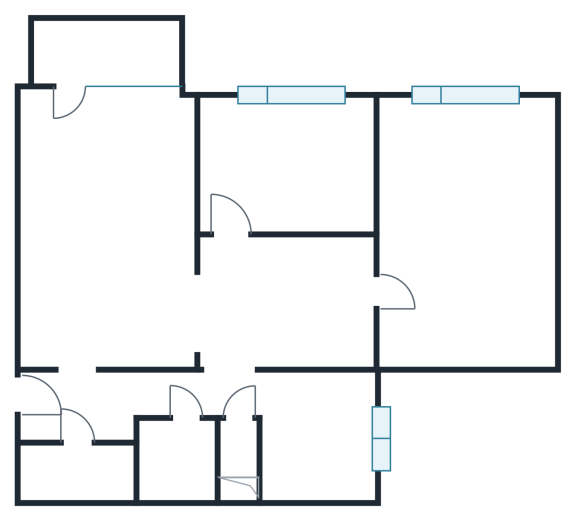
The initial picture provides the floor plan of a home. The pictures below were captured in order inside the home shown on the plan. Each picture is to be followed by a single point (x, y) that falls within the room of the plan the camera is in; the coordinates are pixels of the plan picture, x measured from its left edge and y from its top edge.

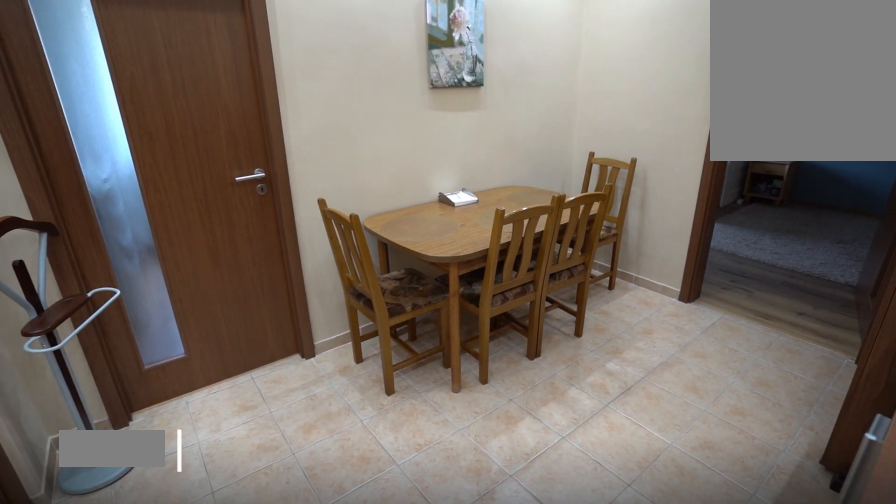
(288, 298)
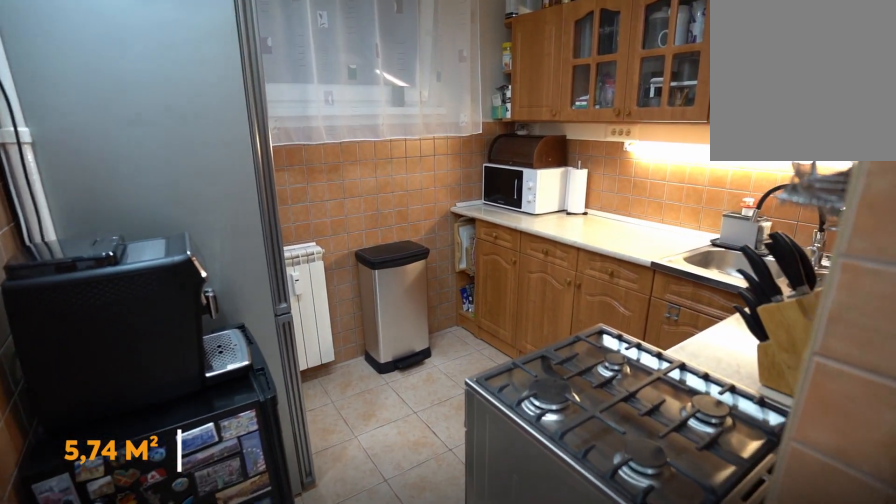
(316, 434)
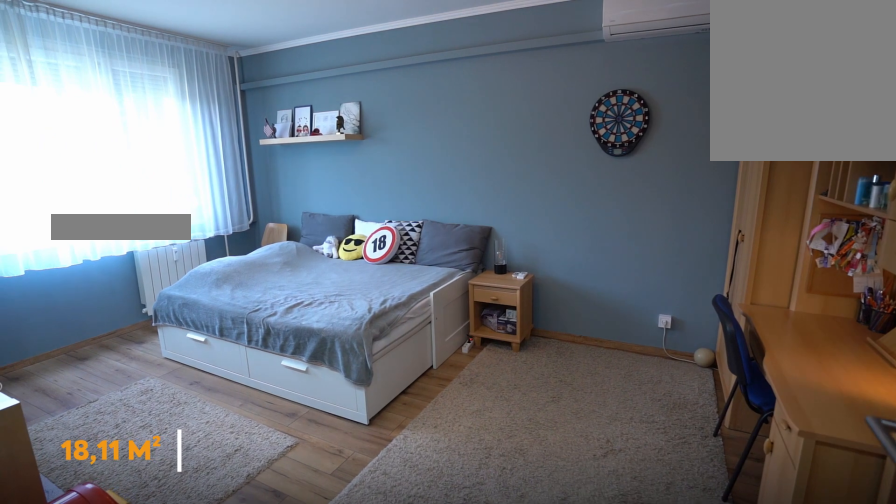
(472, 245)
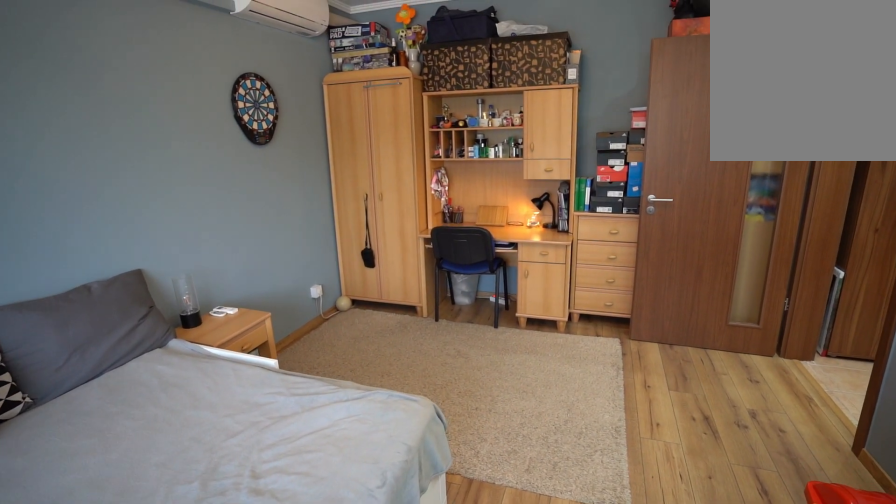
(474, 245)
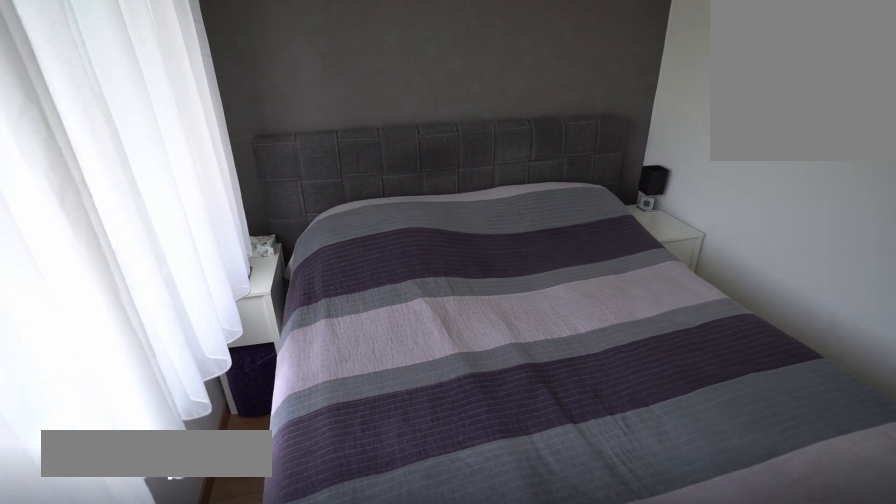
(296, 160)
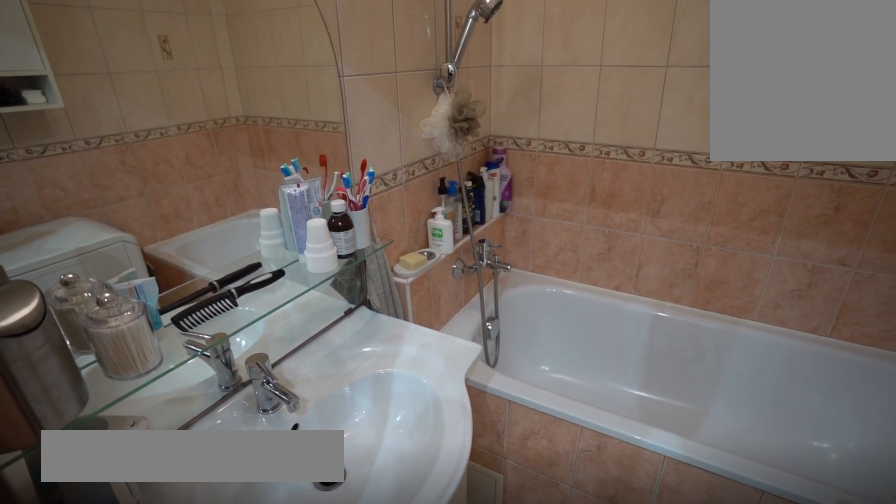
(165, 451)
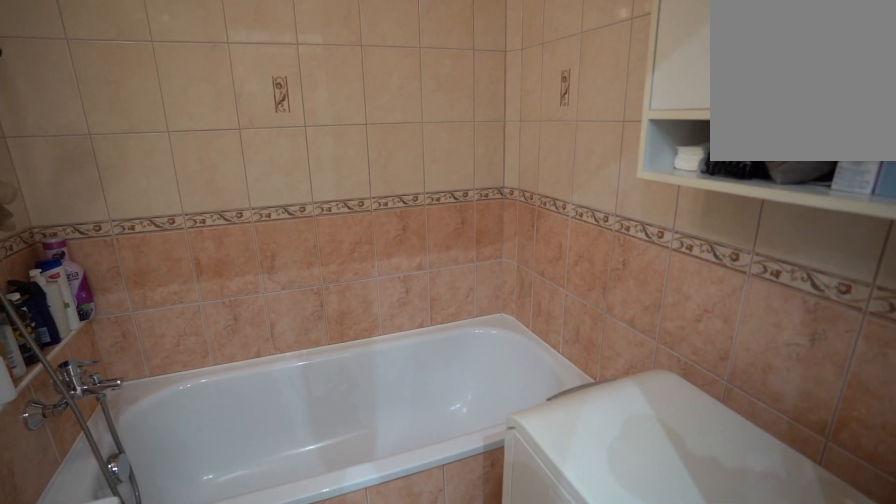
(165, 450)
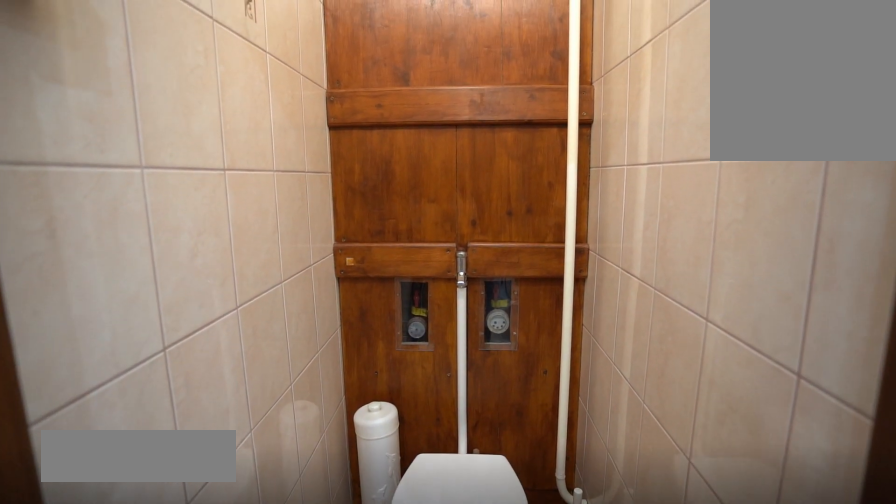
(239, 451)
